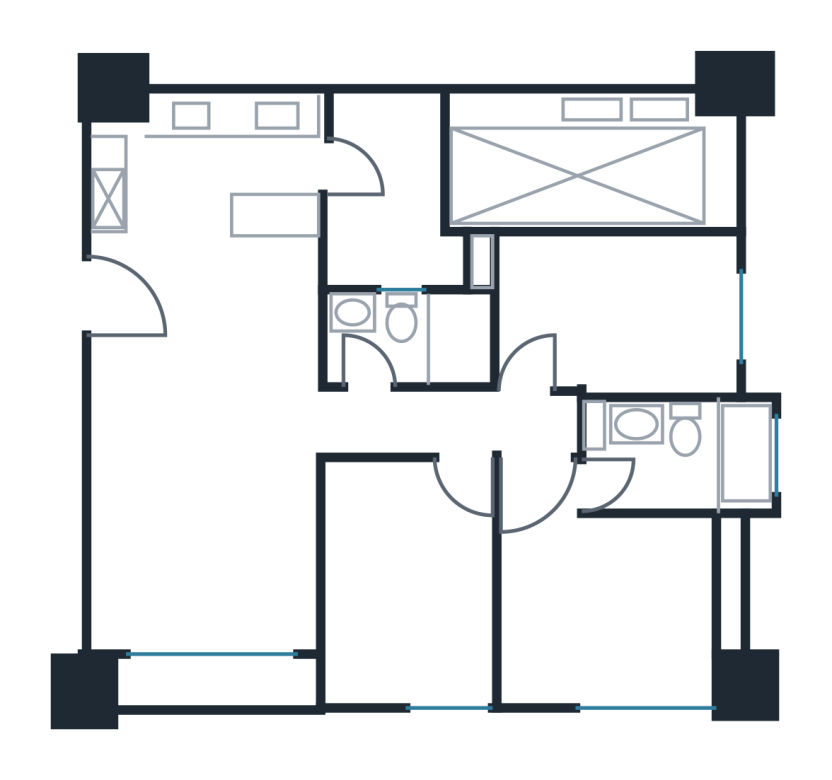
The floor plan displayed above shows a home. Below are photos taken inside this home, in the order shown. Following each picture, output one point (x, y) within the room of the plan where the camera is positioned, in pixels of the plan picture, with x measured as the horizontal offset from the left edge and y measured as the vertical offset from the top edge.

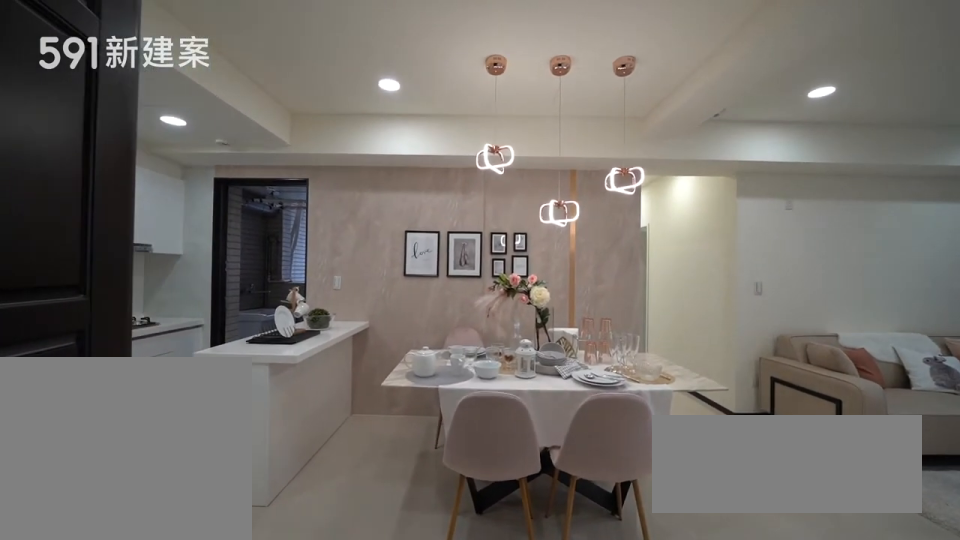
(235, 315)
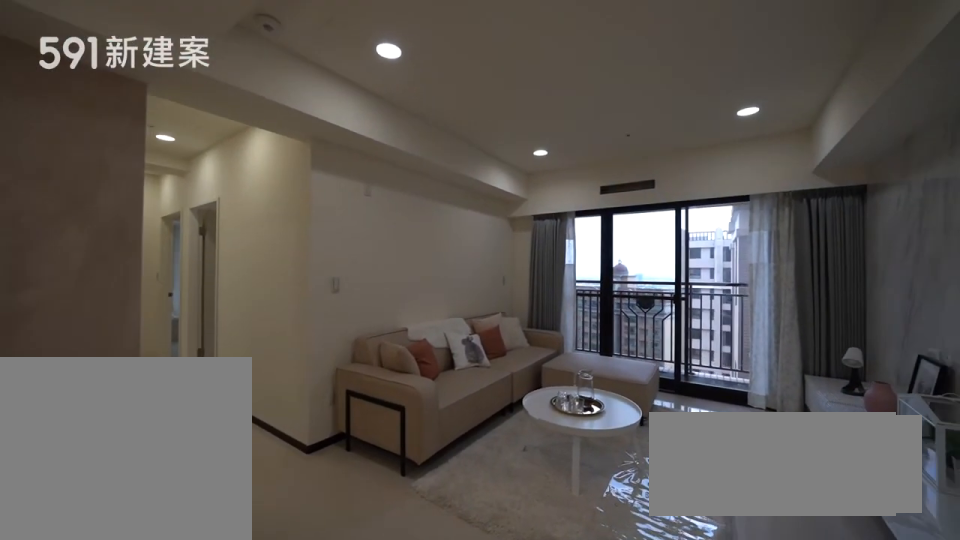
(206, 524)
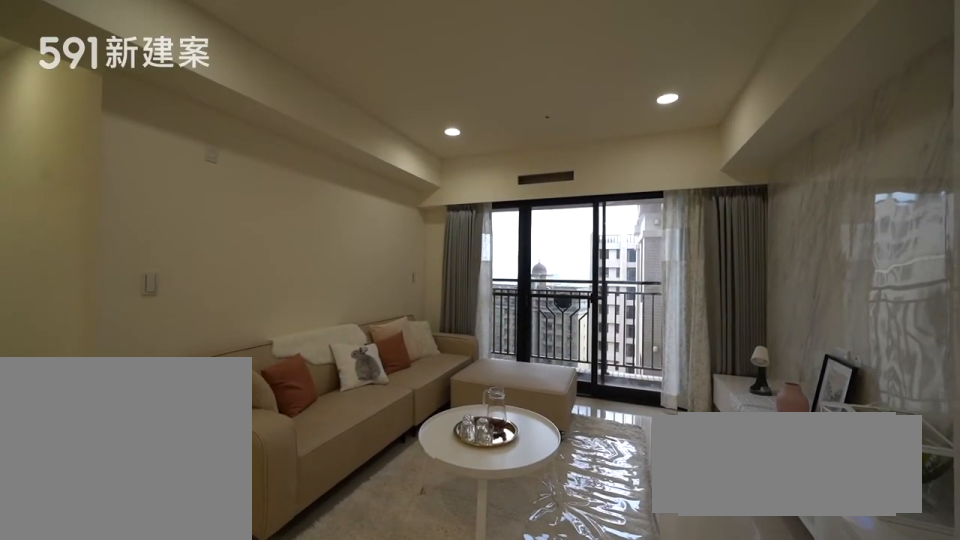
(206, 524)
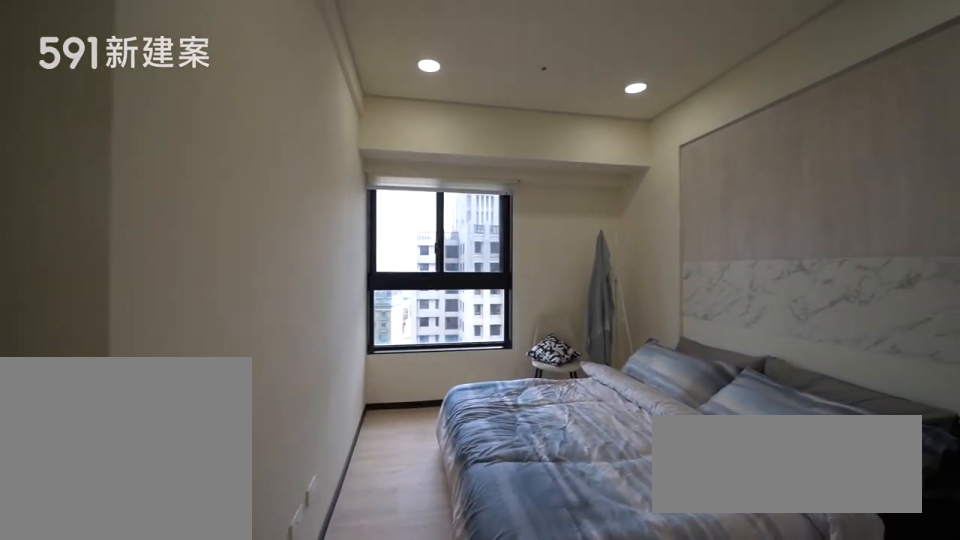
(409, 584)
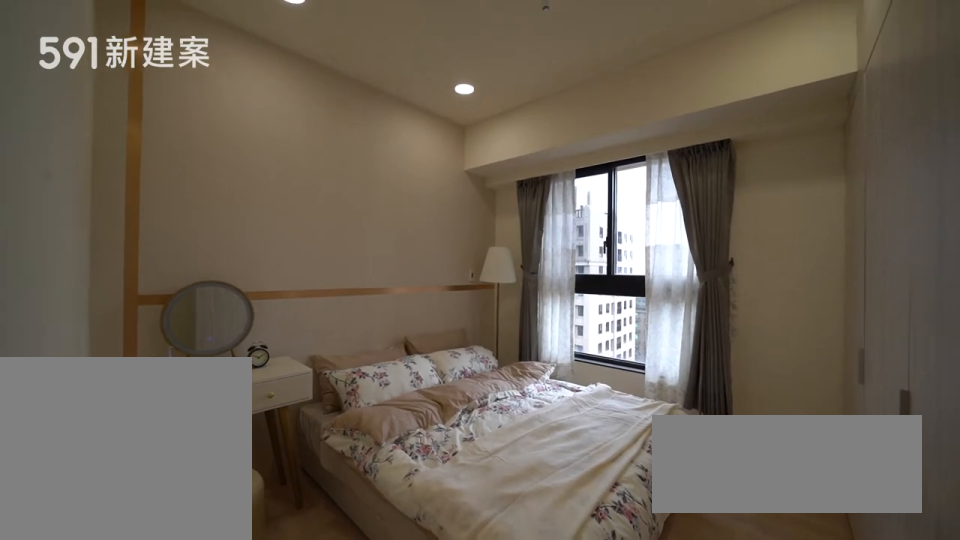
(602, 597)
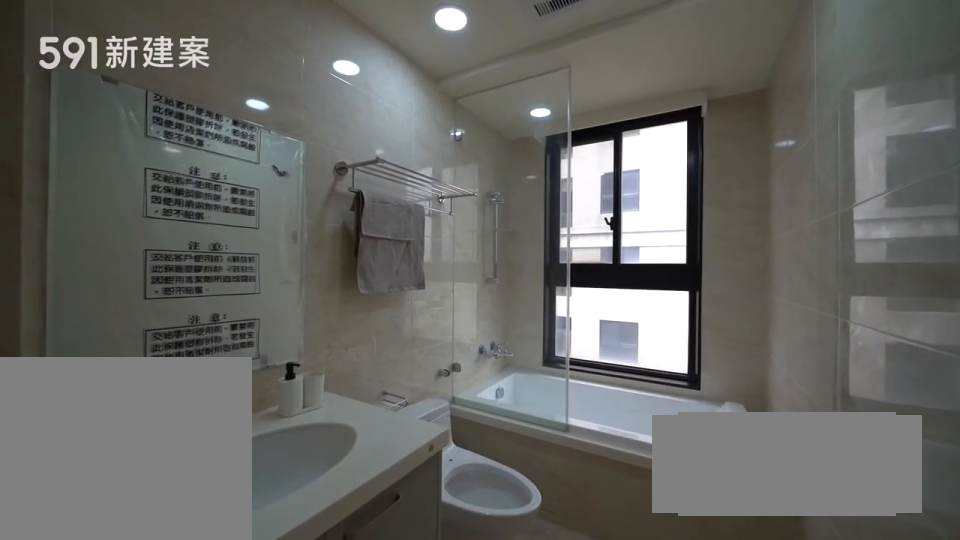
(685, 456)
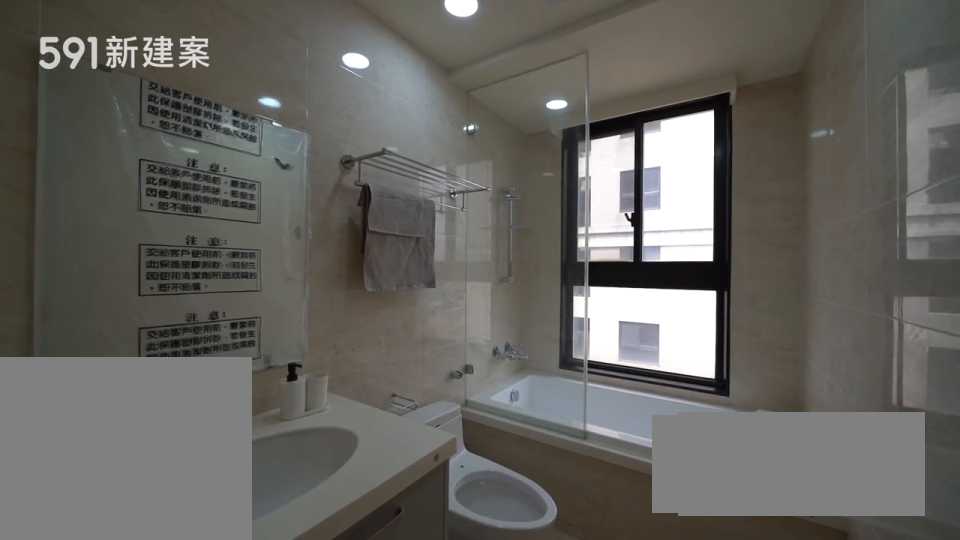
(685, 456)
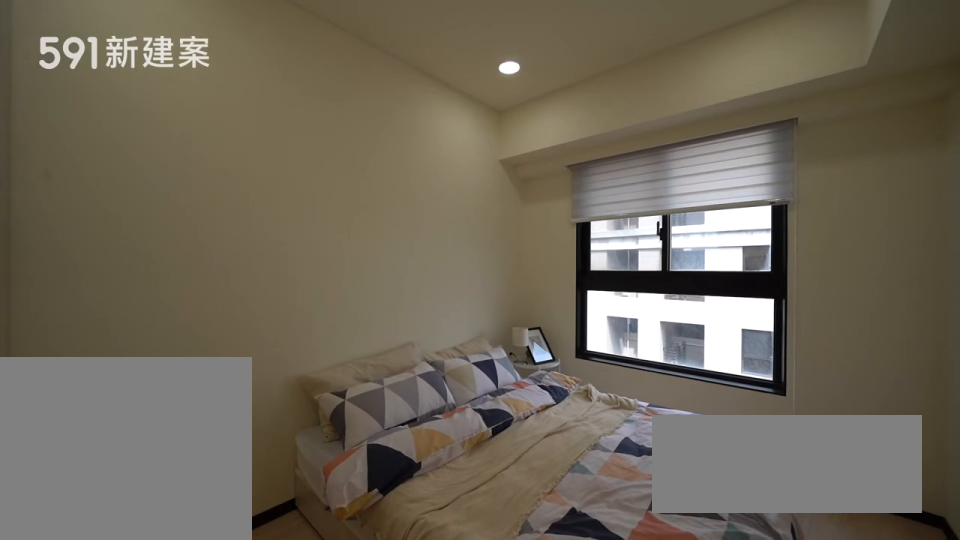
(620, 314)
